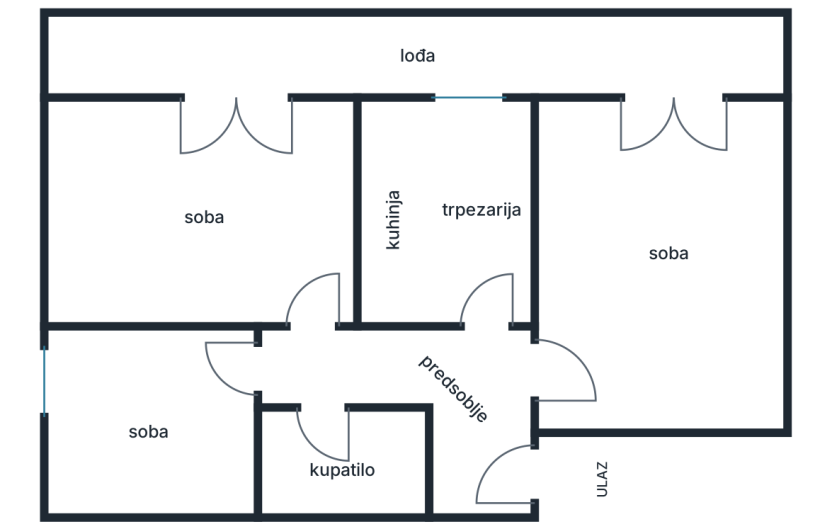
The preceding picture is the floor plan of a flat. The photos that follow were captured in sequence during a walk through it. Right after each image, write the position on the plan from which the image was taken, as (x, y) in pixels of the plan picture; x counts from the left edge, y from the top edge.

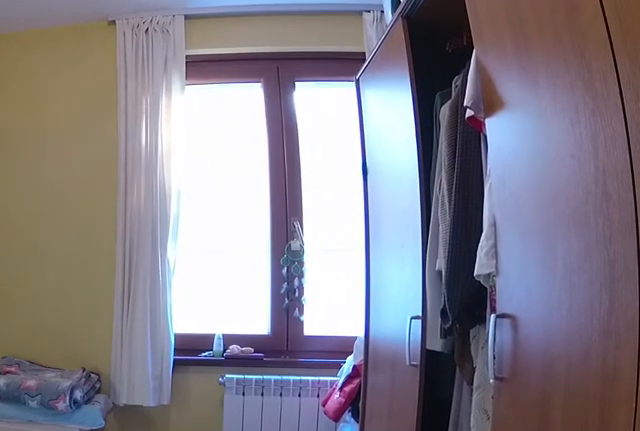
(262, 367)
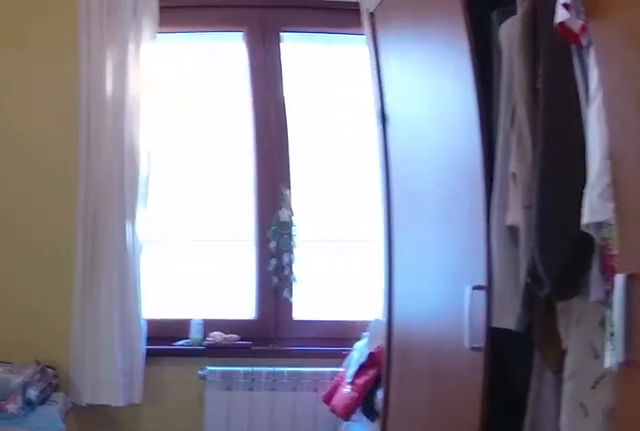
(236, 366)
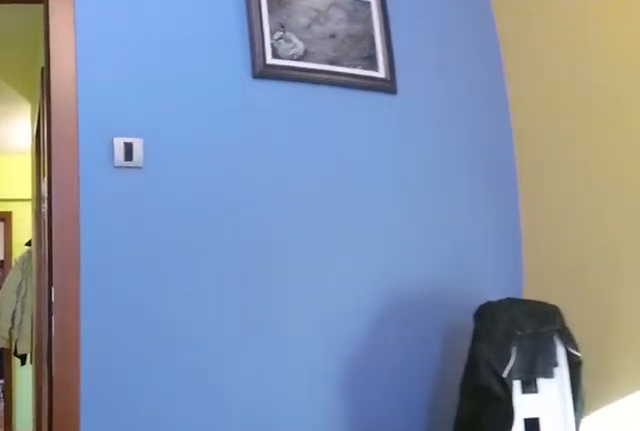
(150, 367)
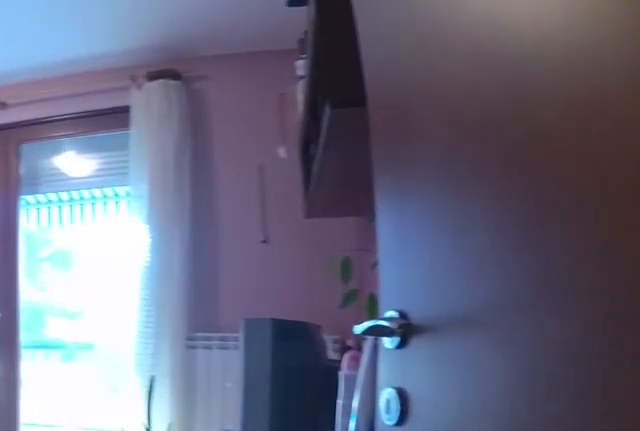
(285, 354)
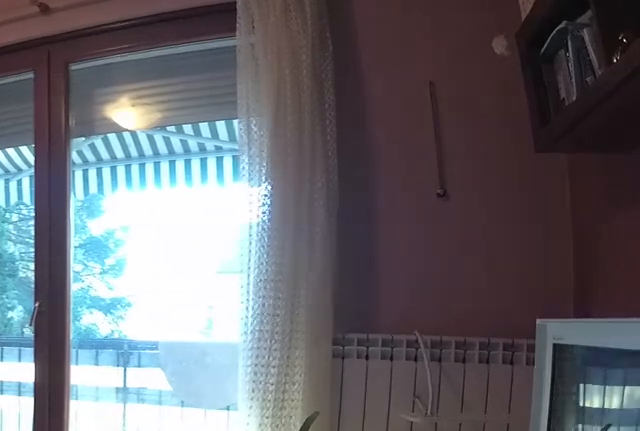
(242, 288)
